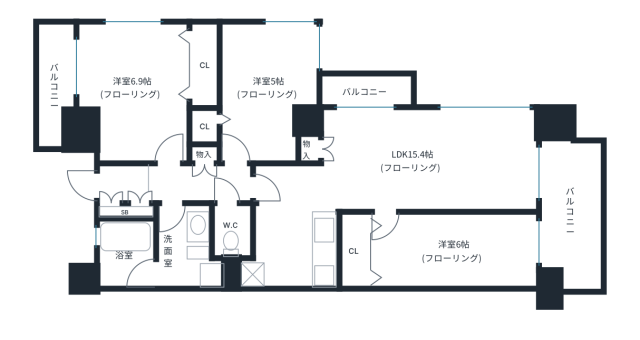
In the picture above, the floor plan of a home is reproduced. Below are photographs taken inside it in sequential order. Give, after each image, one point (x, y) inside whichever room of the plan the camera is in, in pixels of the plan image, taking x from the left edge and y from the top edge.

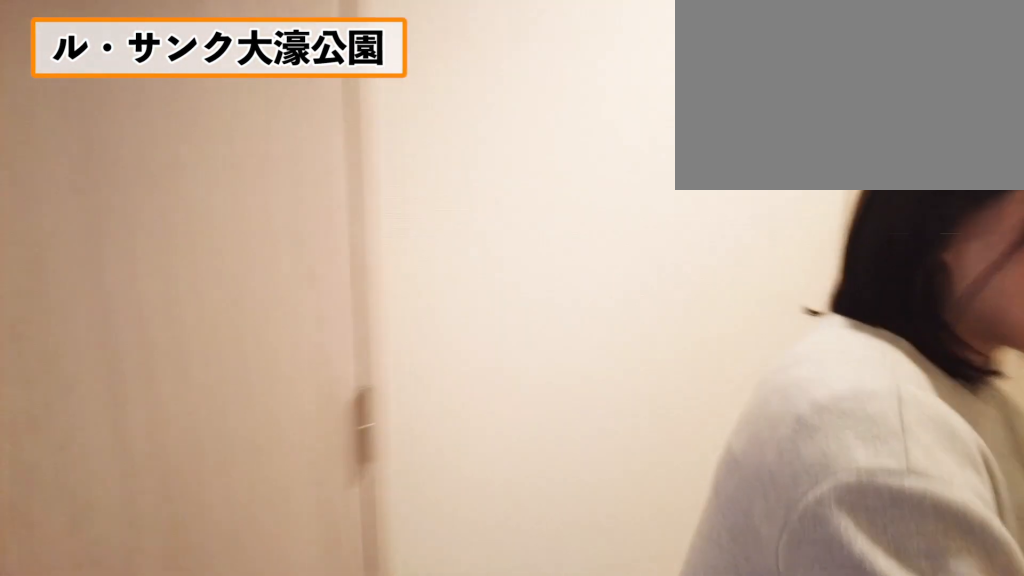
(204, 179)
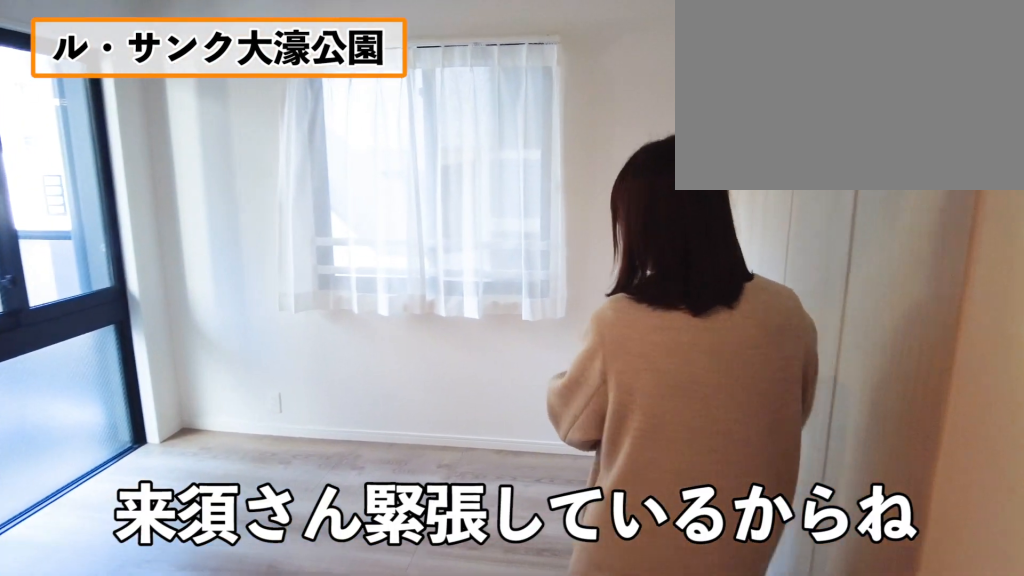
(132, 86)
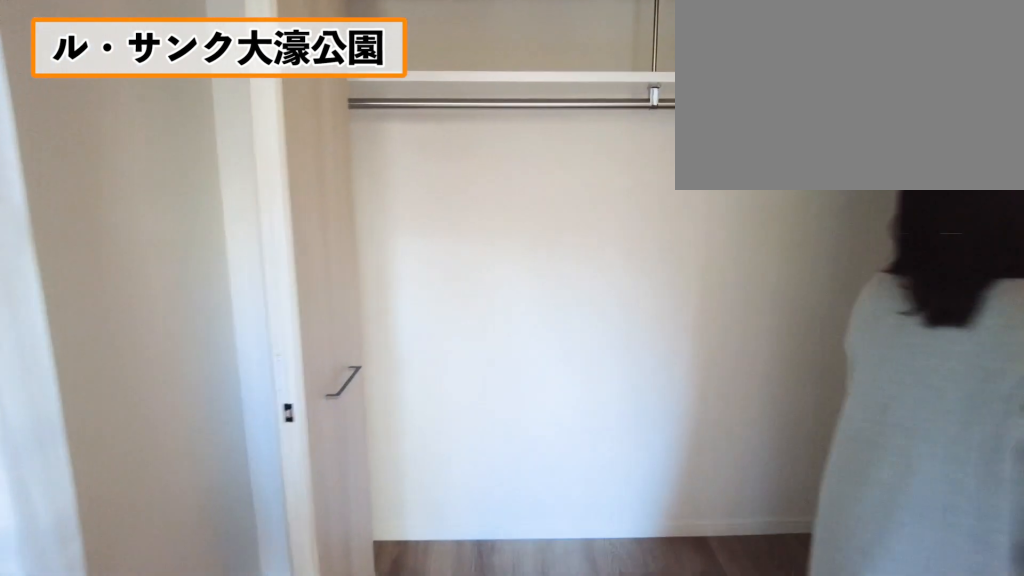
(132, 86)
